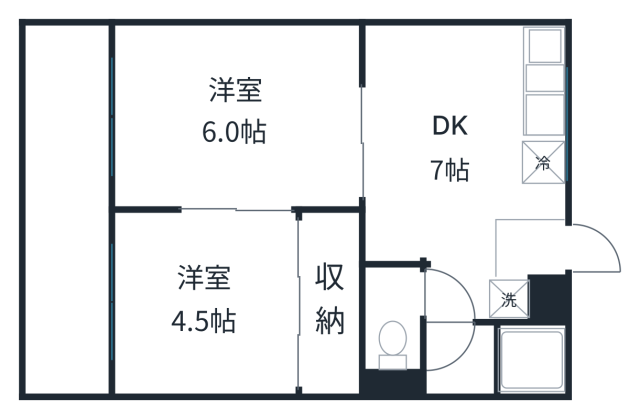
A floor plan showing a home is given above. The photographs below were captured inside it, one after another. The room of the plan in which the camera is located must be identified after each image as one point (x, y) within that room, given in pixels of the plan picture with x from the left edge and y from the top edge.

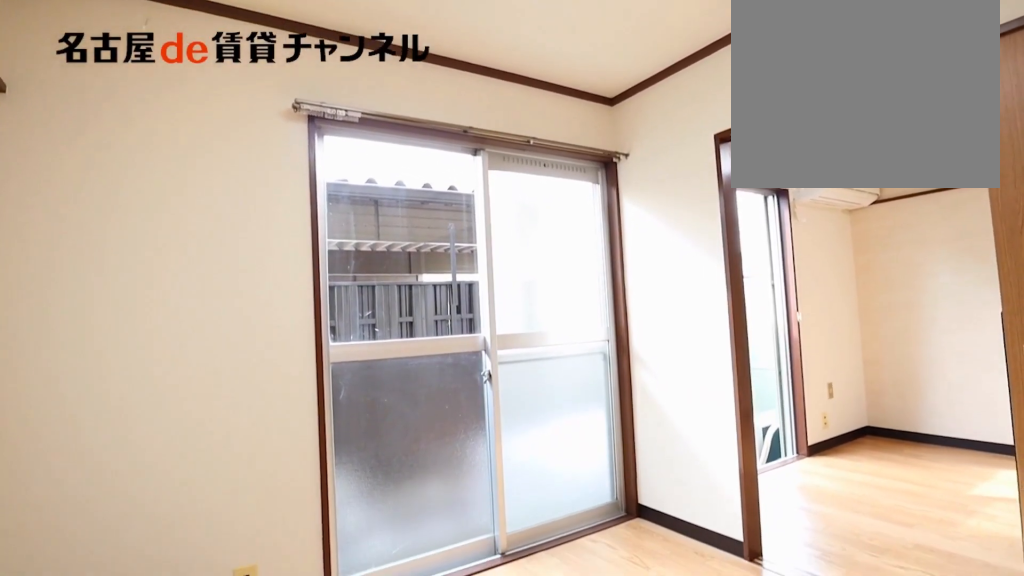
(207, 305)
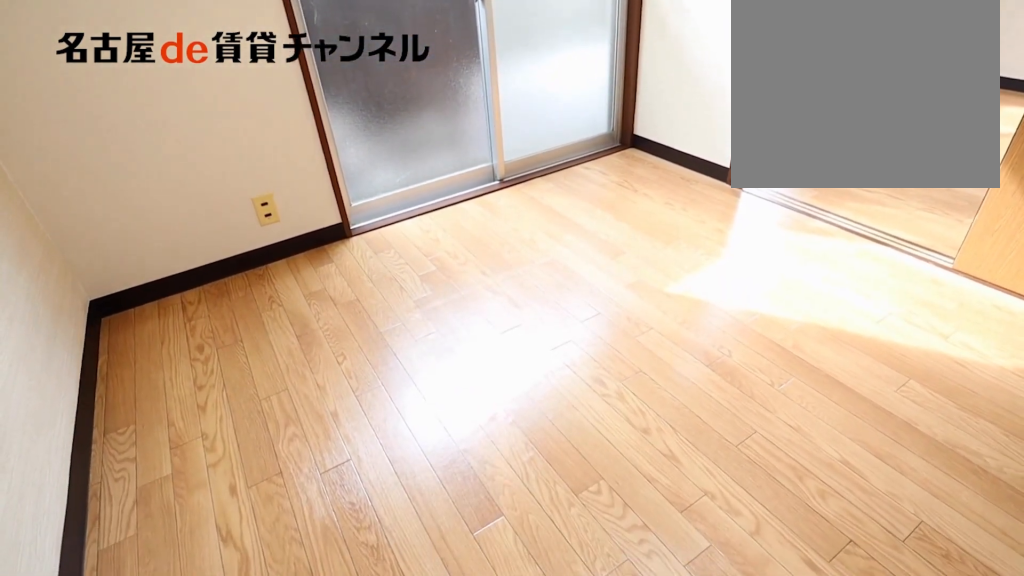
(207, 305)
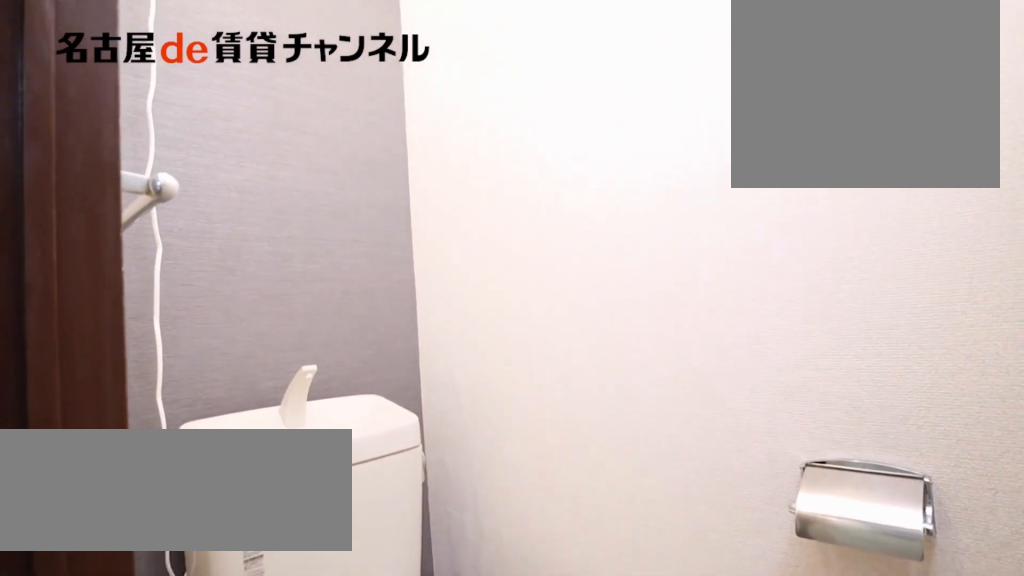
(398, 318)
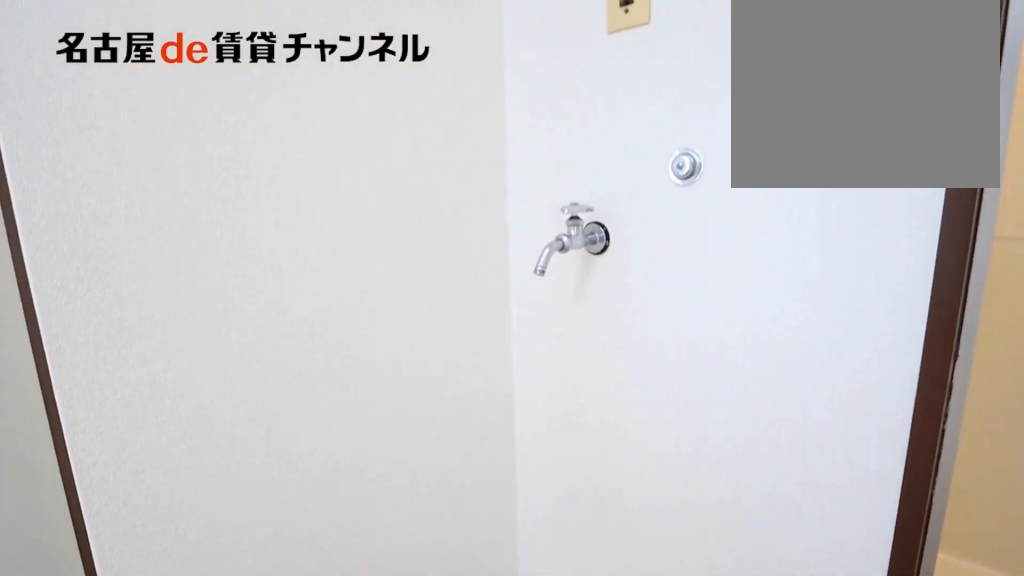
(508, 299)
